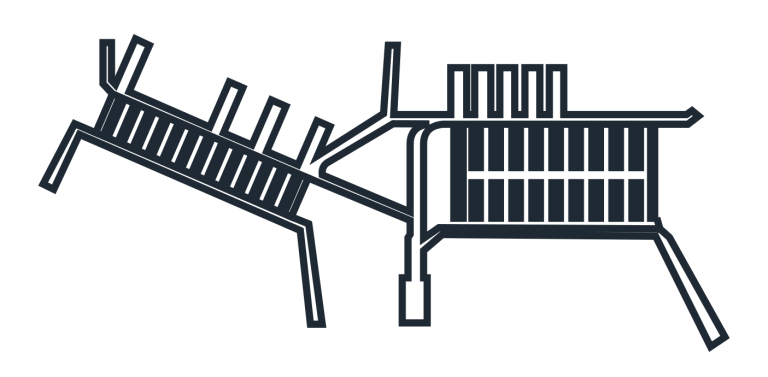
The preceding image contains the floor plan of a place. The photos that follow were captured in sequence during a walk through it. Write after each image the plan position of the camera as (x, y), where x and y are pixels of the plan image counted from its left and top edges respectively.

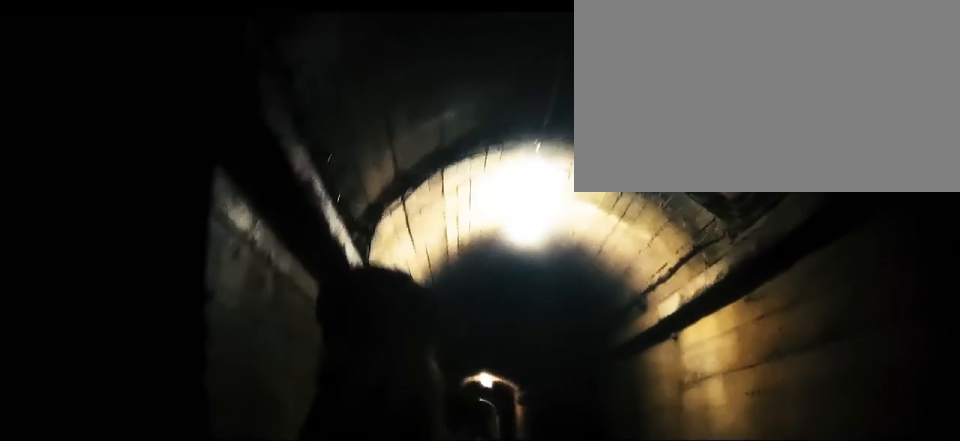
(506, 228)
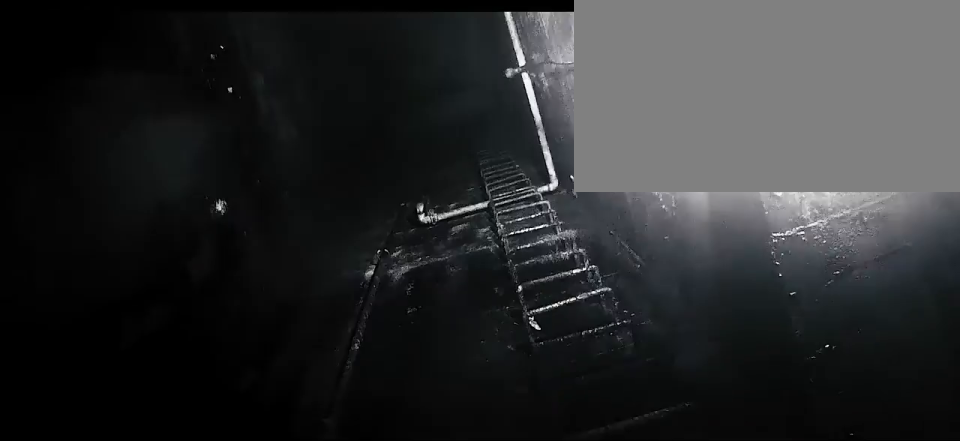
(392, 59)
